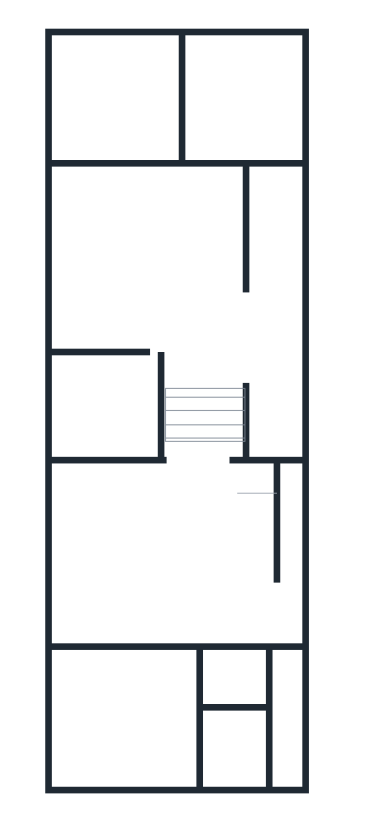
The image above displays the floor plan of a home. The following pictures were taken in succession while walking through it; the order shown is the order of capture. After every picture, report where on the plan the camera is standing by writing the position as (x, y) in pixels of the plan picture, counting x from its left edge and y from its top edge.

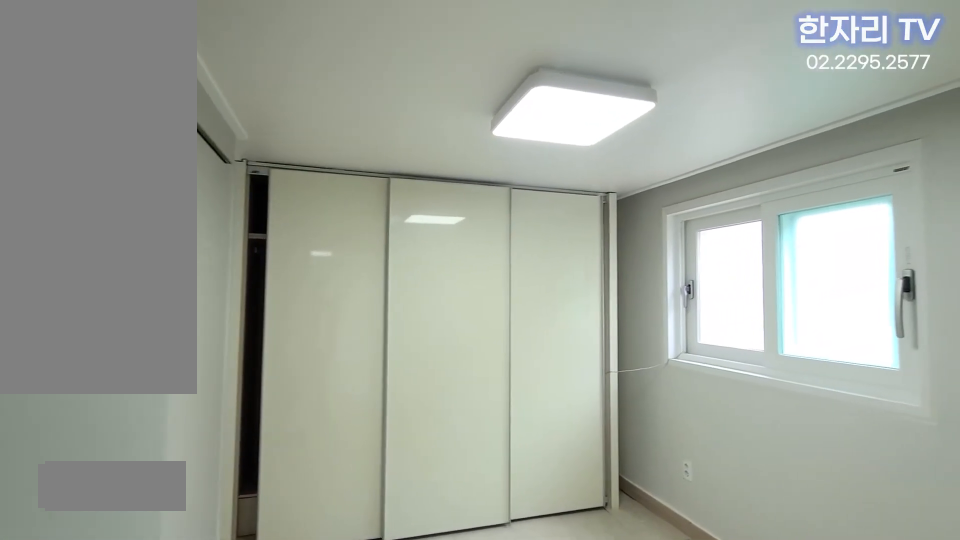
(232, 756)
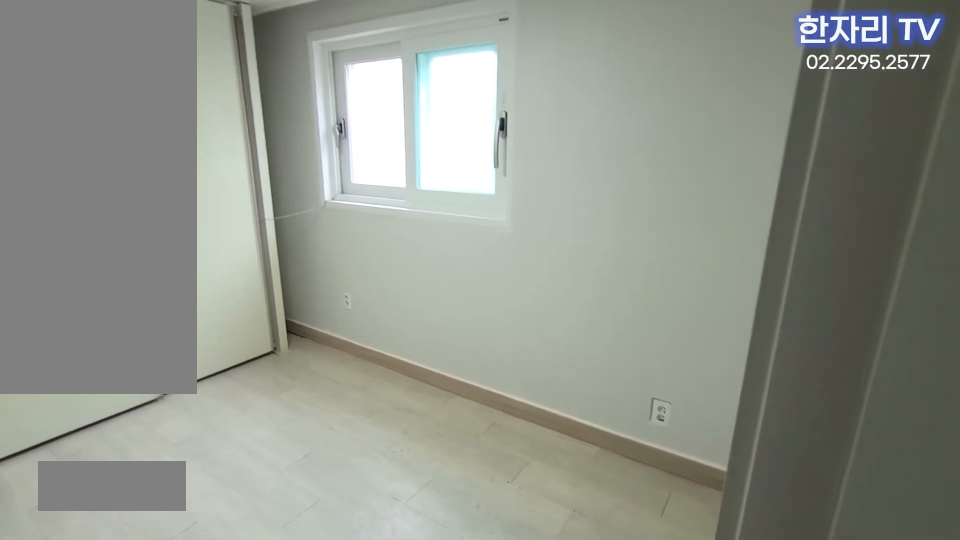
(232, 756)
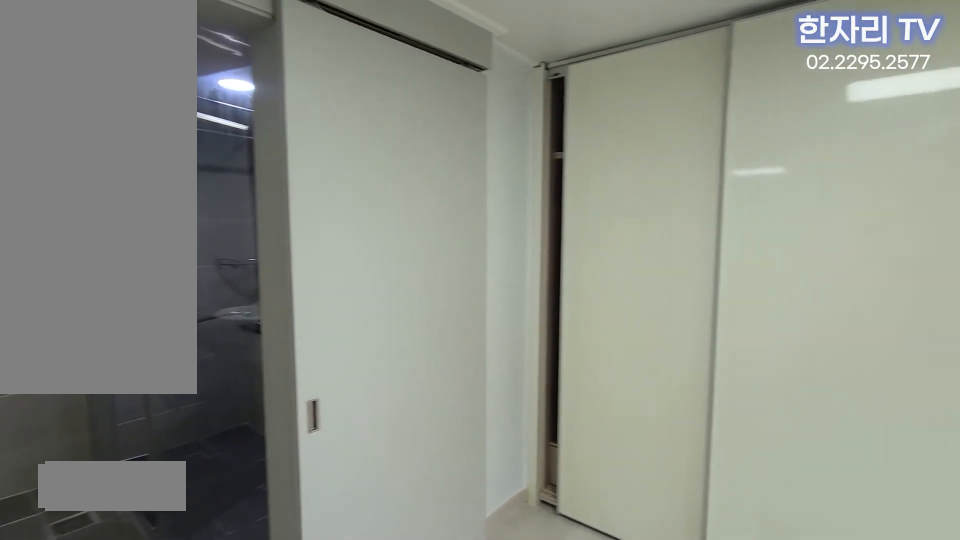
(232, 756)
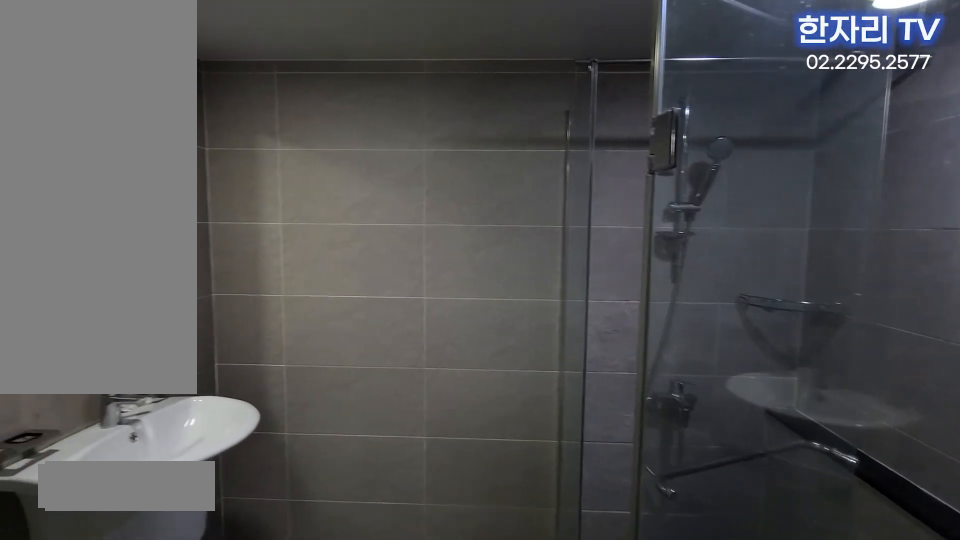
(236, 675)
